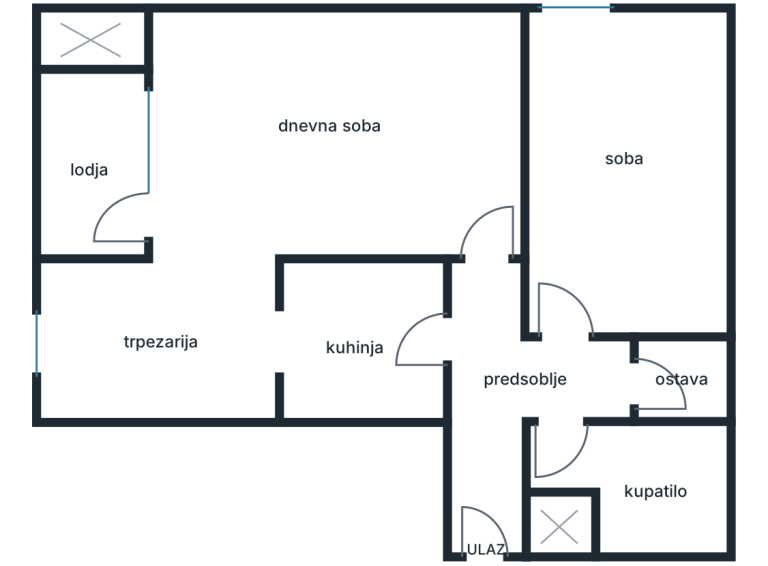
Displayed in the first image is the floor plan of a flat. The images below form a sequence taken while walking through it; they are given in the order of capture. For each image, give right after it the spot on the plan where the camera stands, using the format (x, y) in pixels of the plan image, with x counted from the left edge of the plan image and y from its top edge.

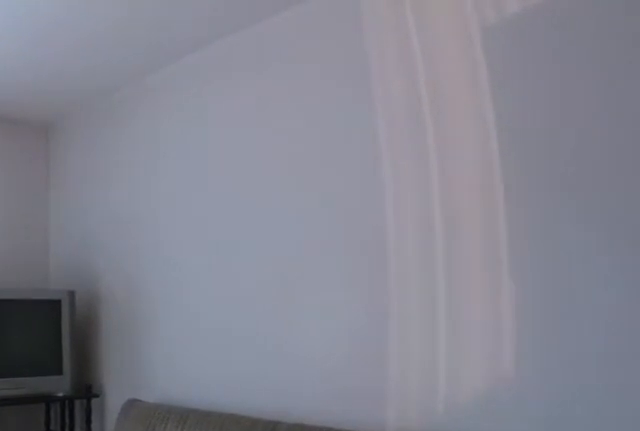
(579, 315)
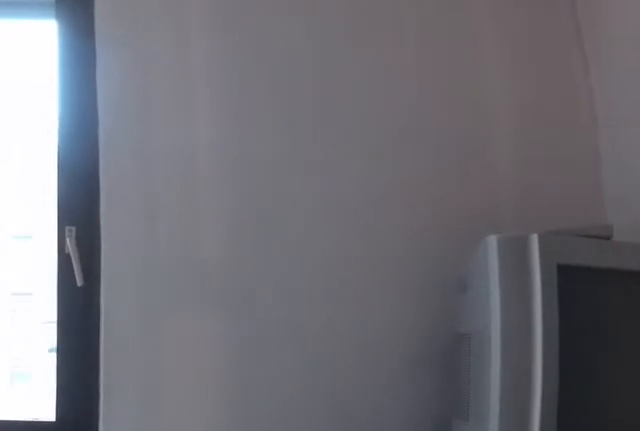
(579, 123)
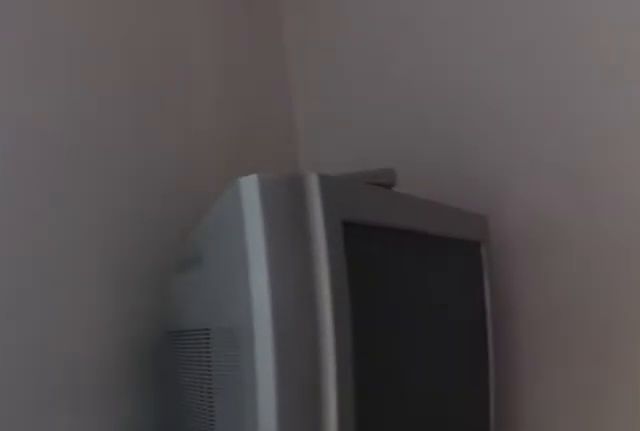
(575, 75)
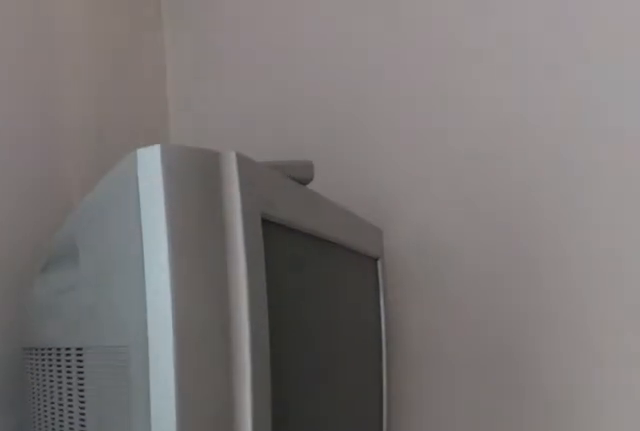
(568, 72)
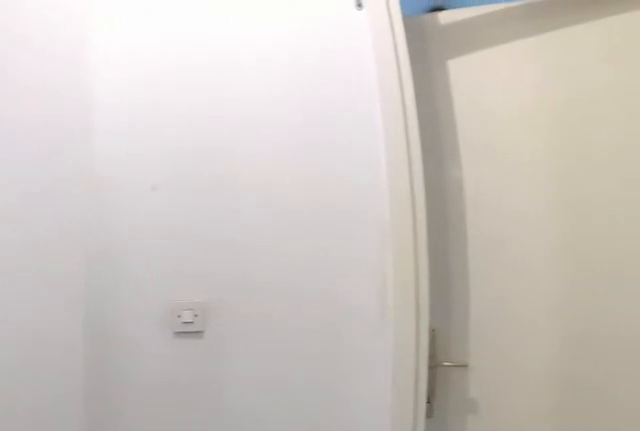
(597, 379)
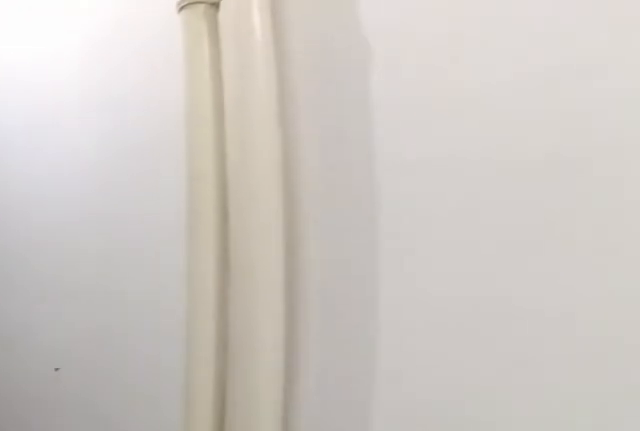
(479, 400)
